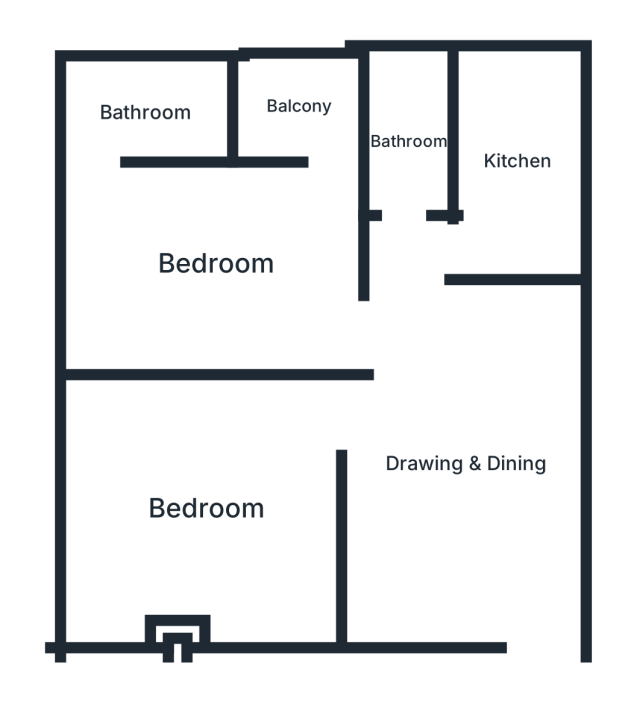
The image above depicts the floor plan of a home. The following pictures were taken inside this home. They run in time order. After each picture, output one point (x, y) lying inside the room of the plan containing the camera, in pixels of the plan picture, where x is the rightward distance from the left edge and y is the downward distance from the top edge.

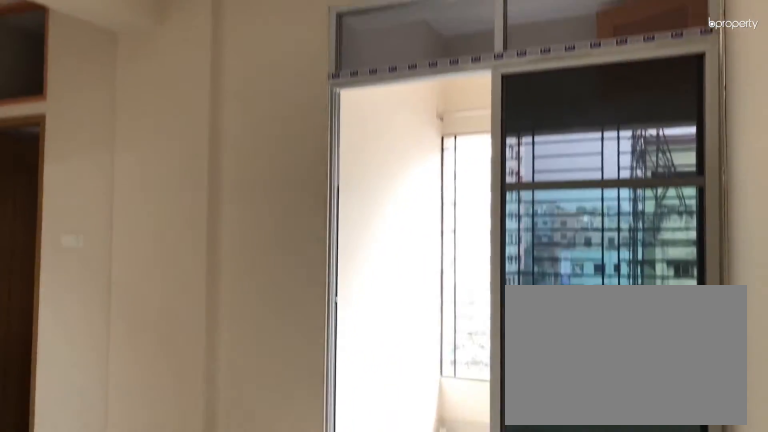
(218, 259)
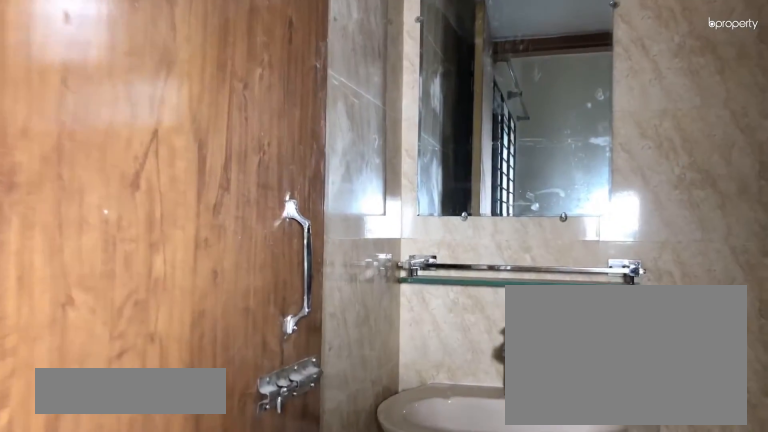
(144, 113)
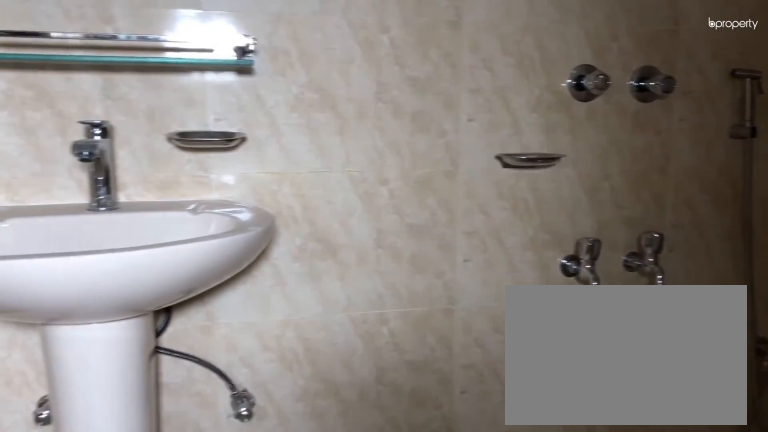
(144, 113)
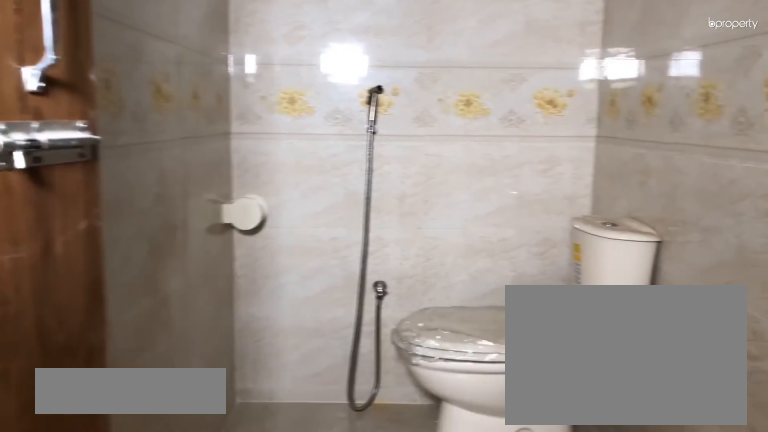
(406, 142)
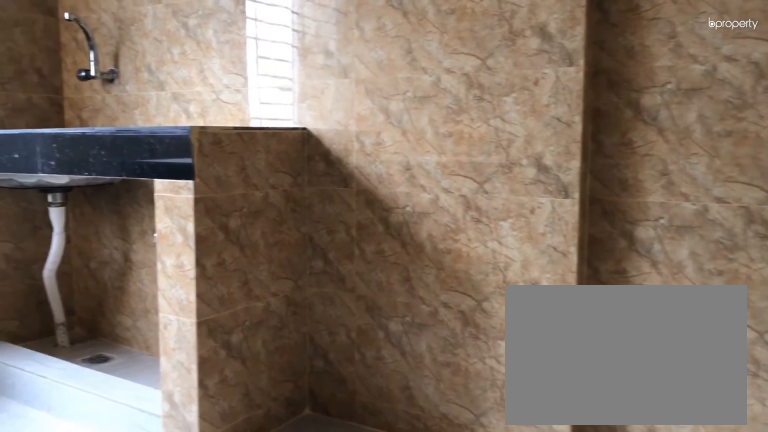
(516, 160)
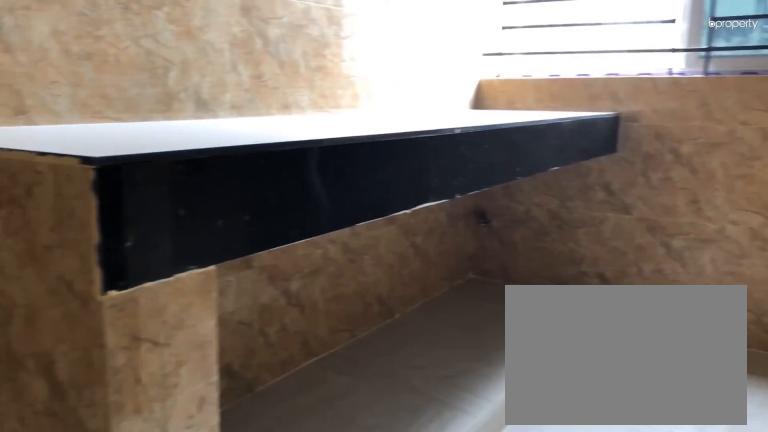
(516, 160)
